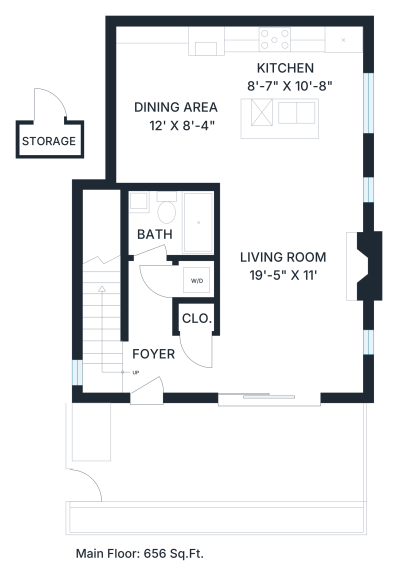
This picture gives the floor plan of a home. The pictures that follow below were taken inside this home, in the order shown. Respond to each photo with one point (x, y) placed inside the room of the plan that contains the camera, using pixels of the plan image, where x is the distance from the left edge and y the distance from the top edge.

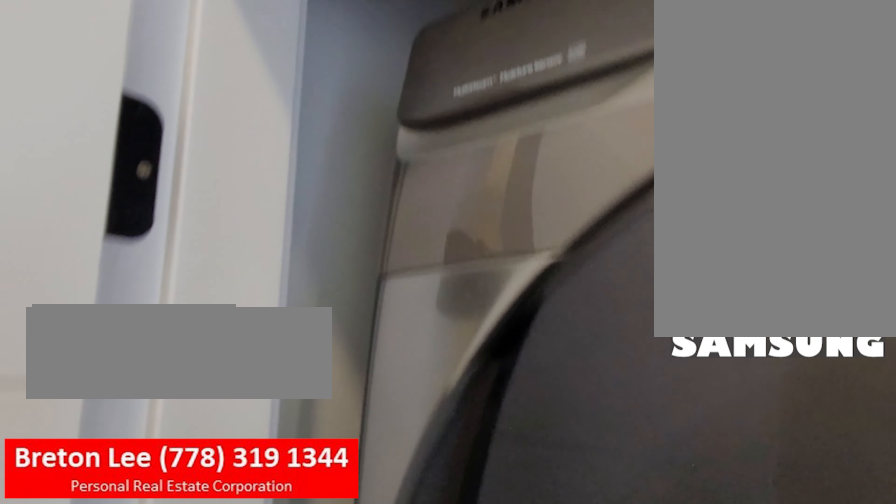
(198, 279)
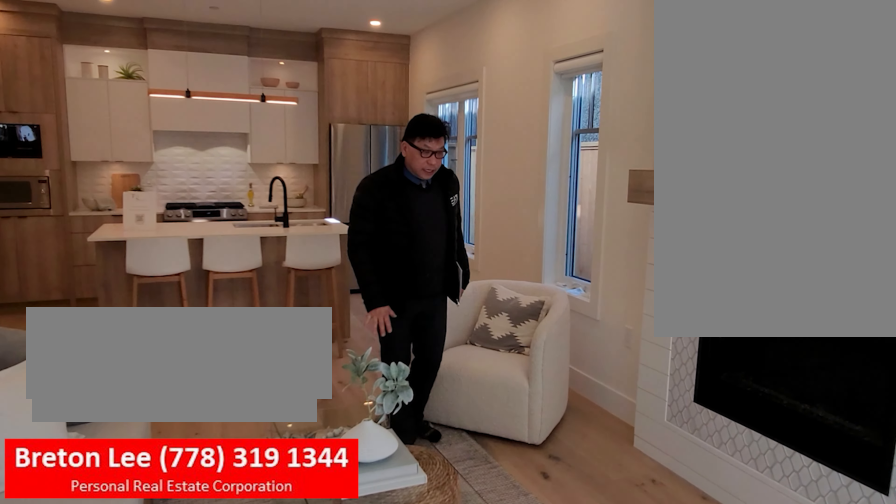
(280, 311)
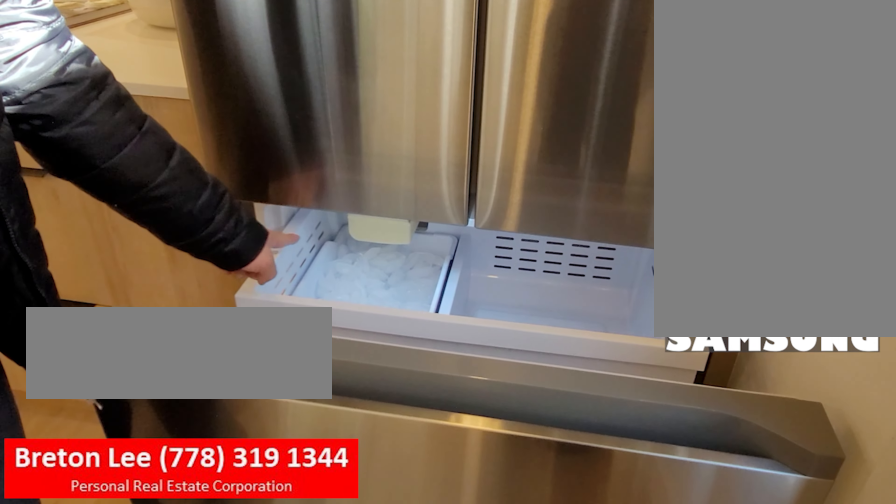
(340, 111)
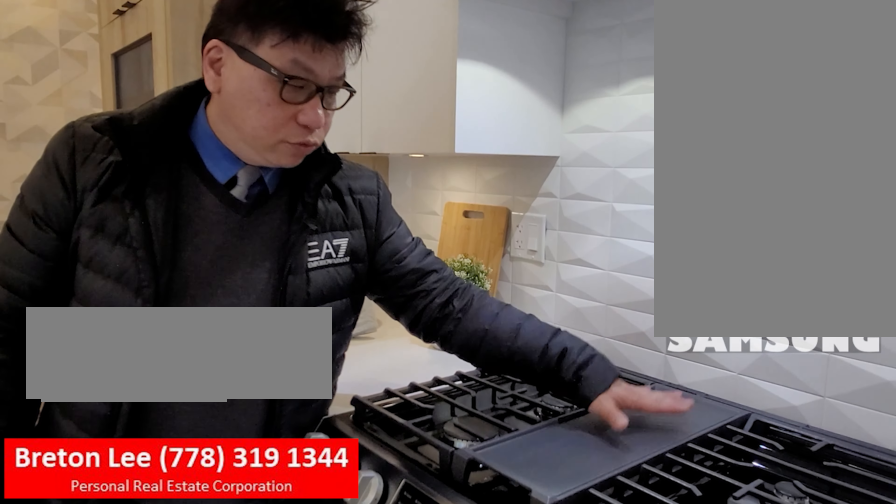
(340, 110)
